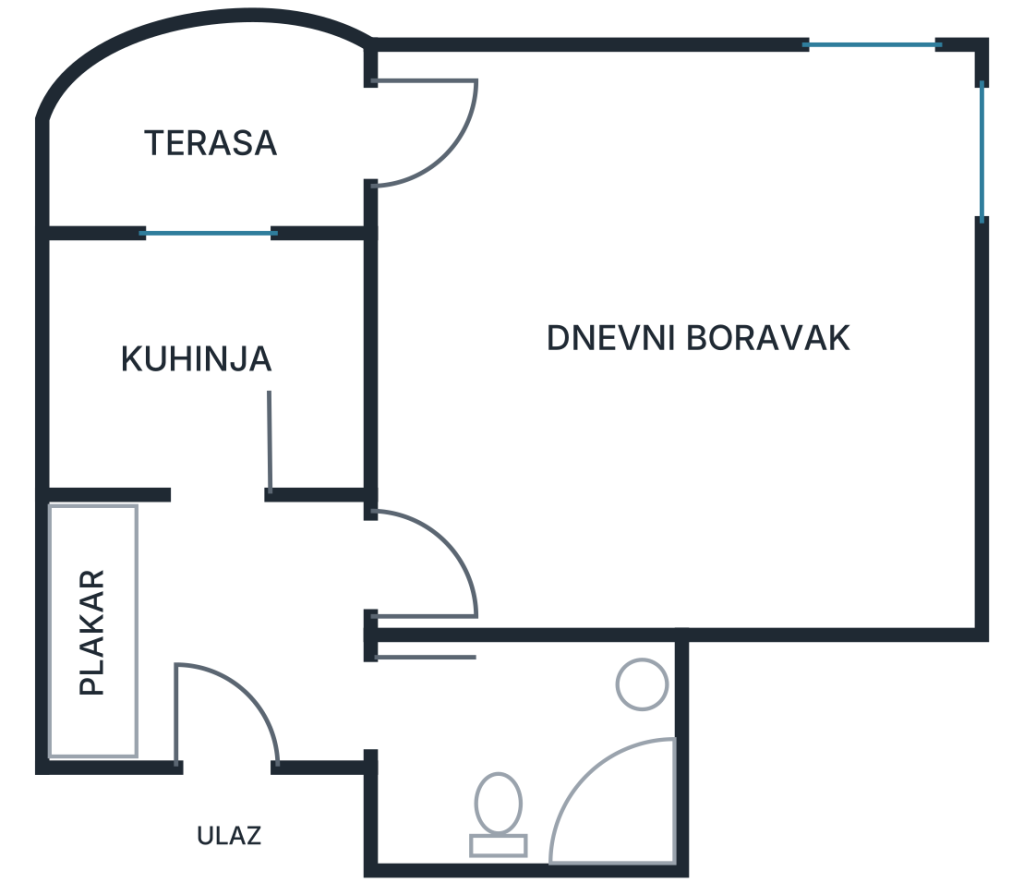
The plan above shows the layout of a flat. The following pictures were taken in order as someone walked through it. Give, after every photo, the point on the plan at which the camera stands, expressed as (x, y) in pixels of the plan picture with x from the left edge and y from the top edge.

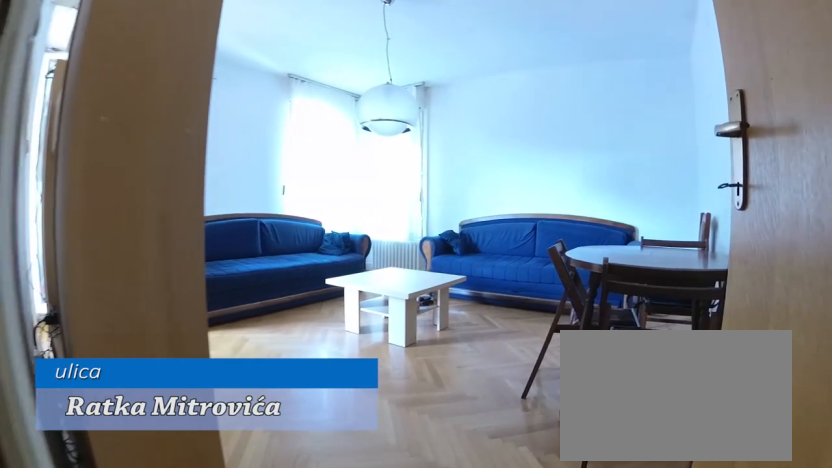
(352, 605)
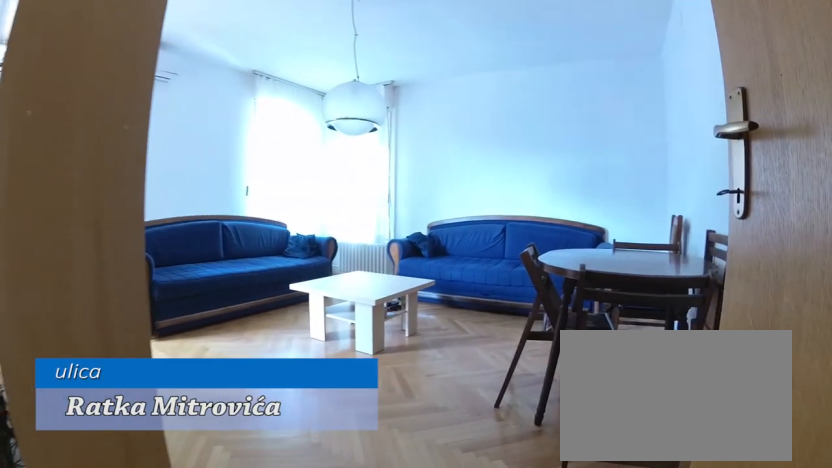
(364, 598)
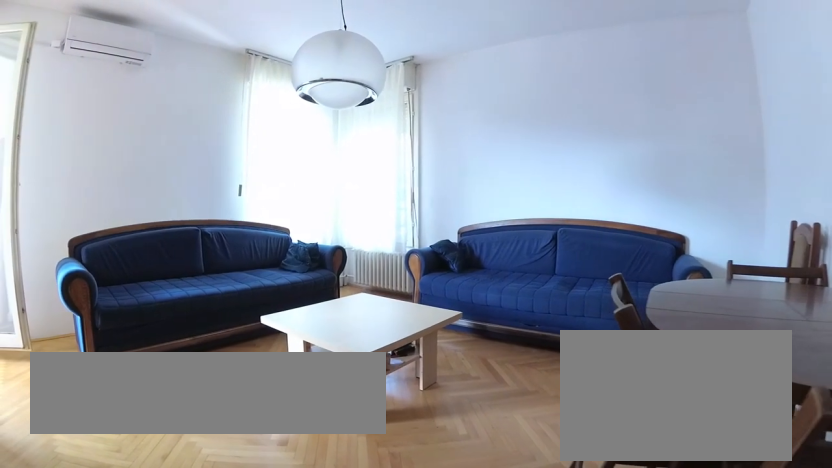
(480, 556)
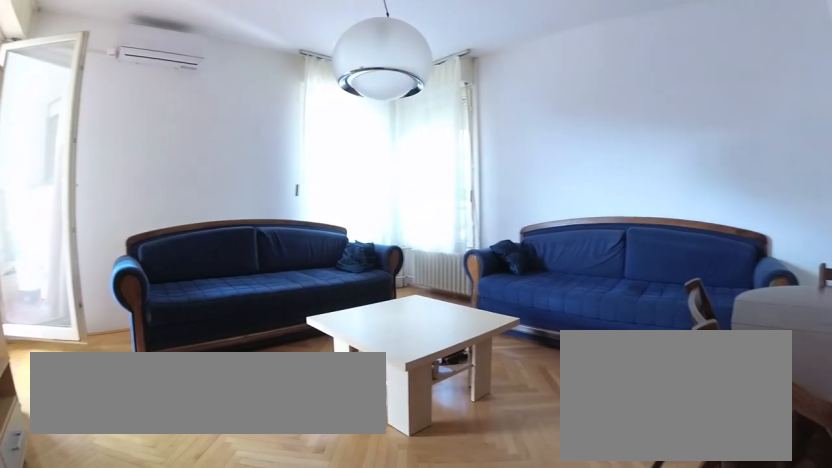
(484, 557)
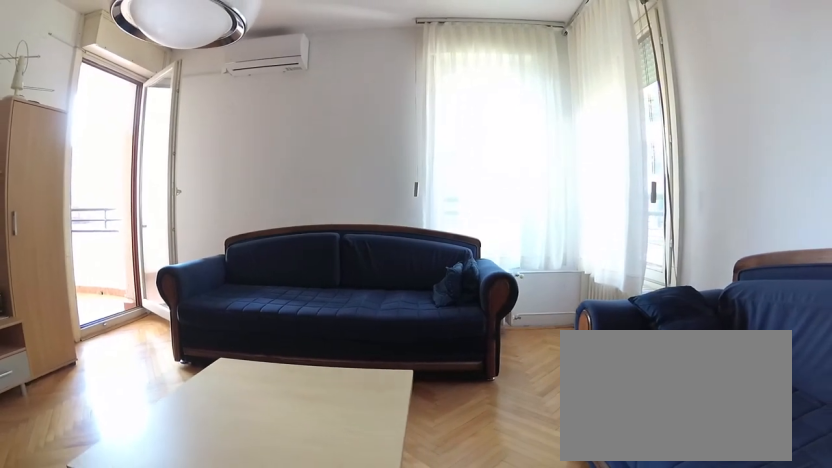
(607, 537)
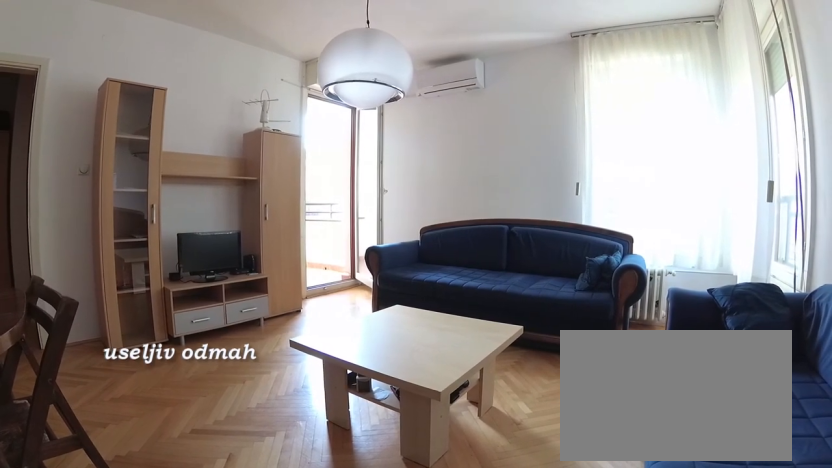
(859, 565)
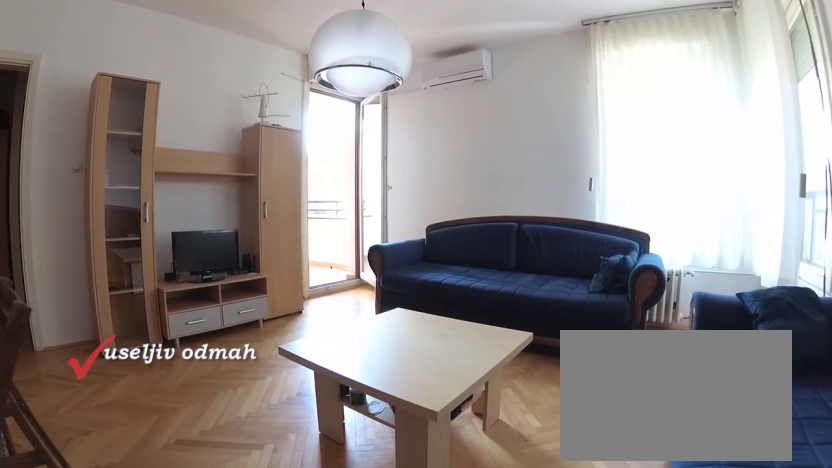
(858, 556)
